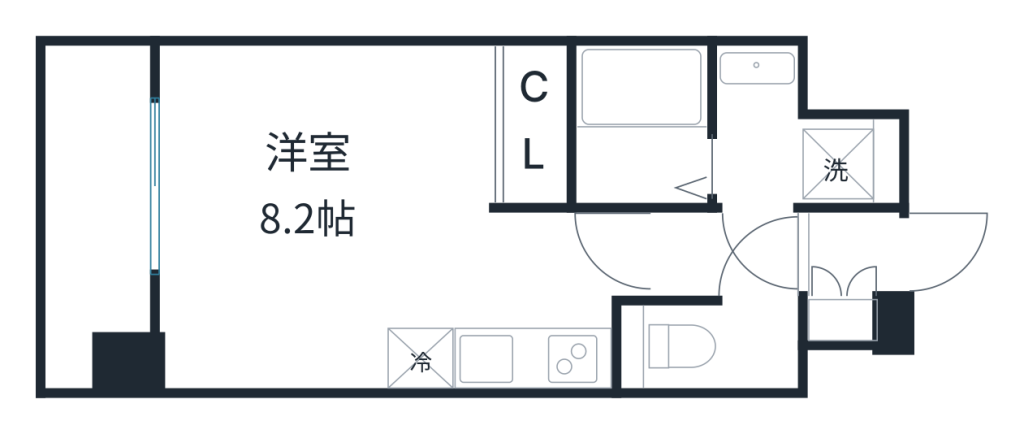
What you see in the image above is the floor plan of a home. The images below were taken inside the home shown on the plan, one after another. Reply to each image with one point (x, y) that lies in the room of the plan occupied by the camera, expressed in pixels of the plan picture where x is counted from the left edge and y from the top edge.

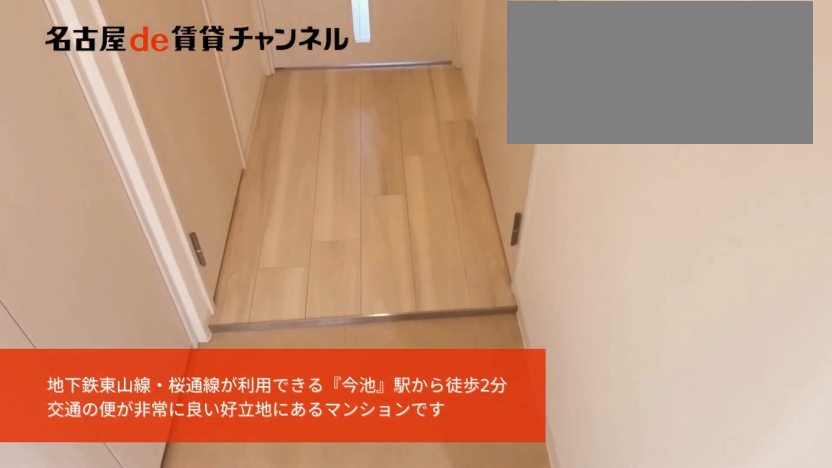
(780, 255)
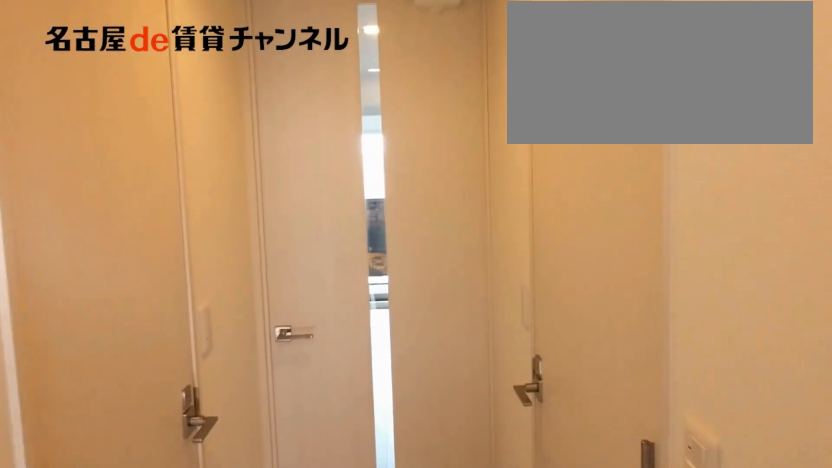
(780, 255)
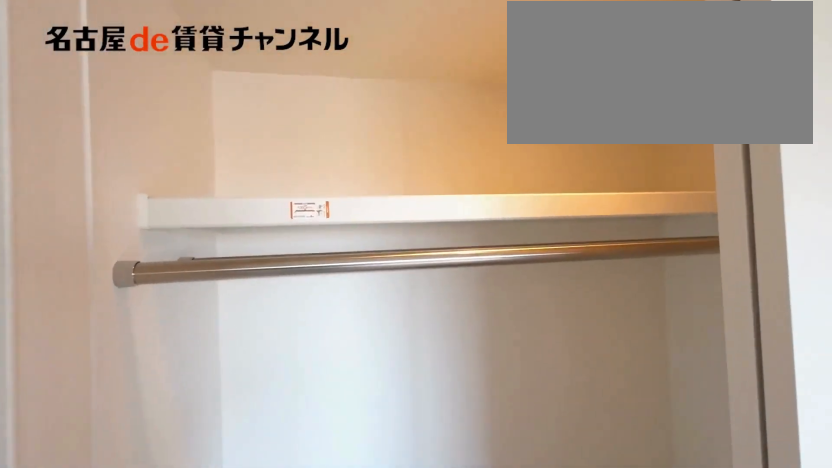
(536, 124)
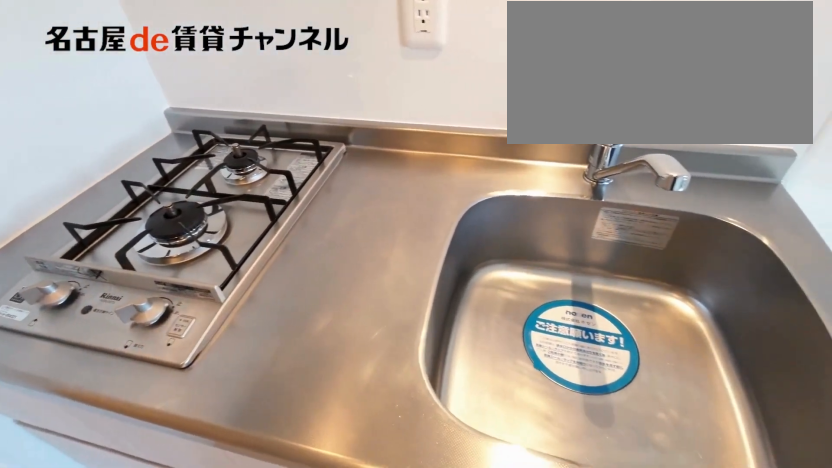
(533, 358)
